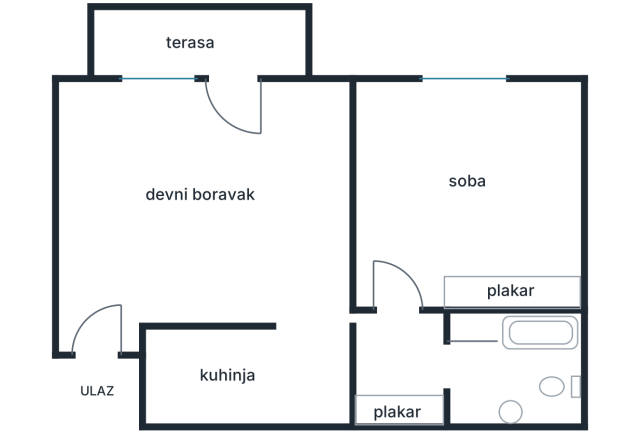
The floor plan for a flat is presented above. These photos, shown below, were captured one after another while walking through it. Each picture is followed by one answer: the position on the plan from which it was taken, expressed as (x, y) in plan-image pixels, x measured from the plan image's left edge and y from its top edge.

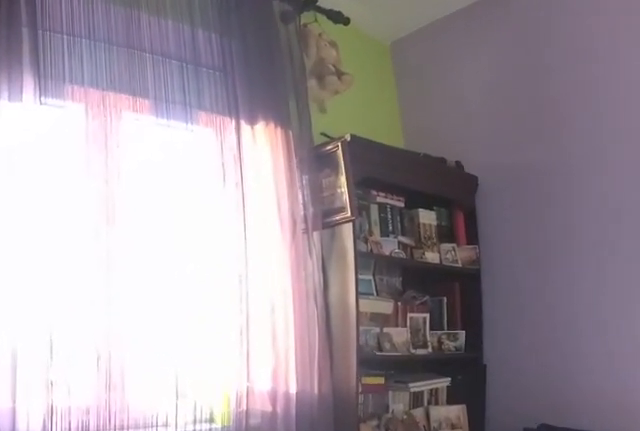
(383, 217)
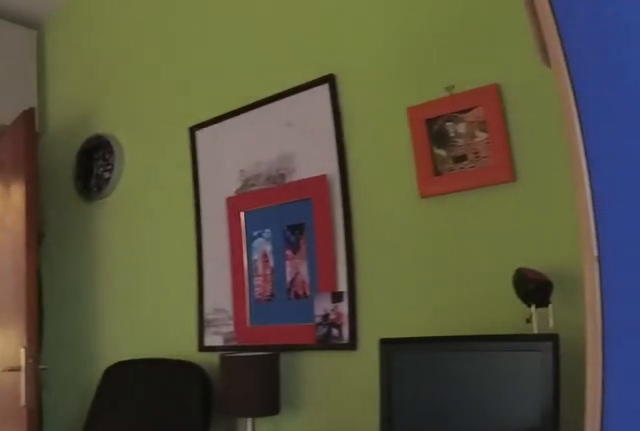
(417, 136)
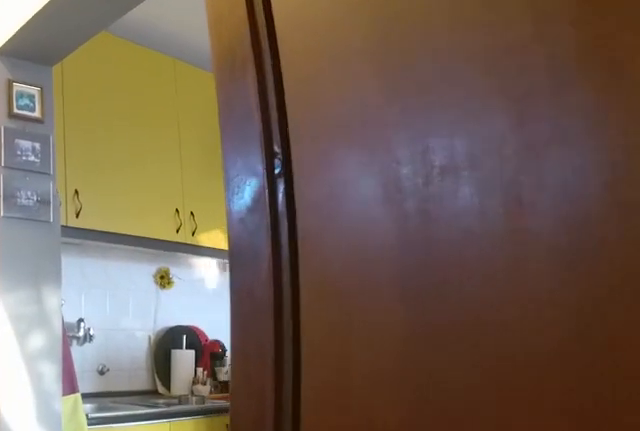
(408, 277)
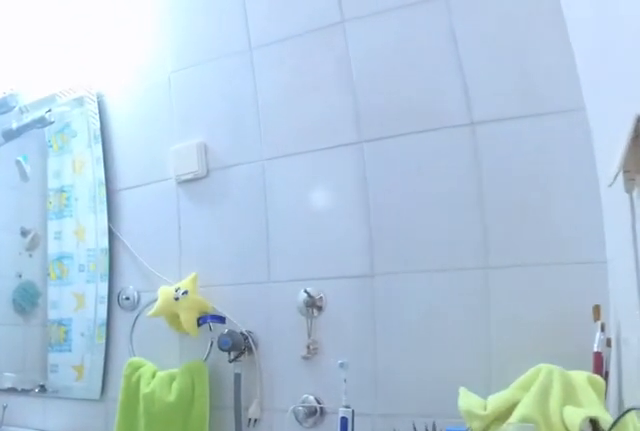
(432, 346)
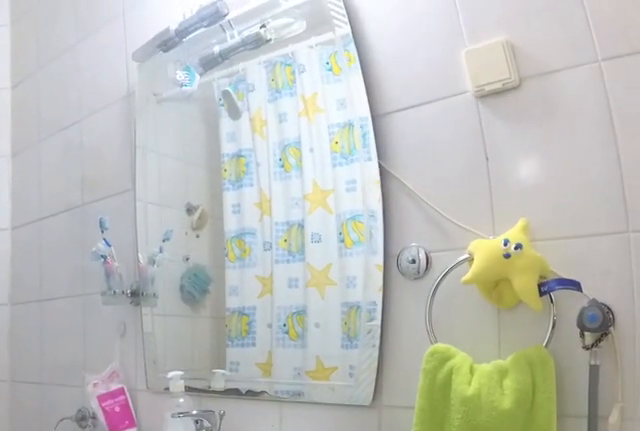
(453, 336)
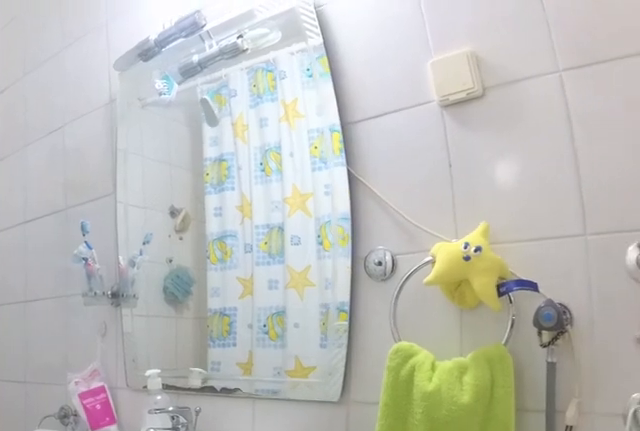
(447, 334)
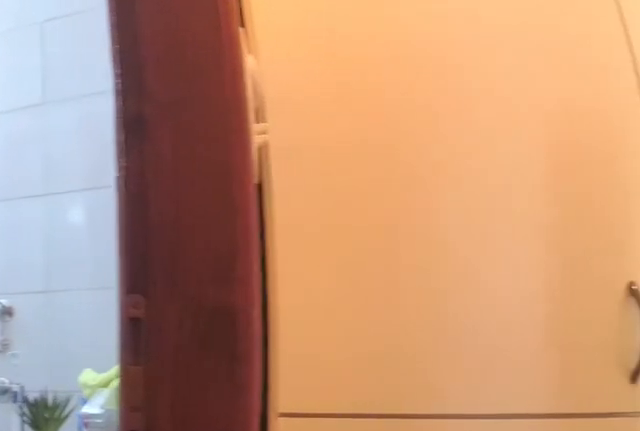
(396, 311)
